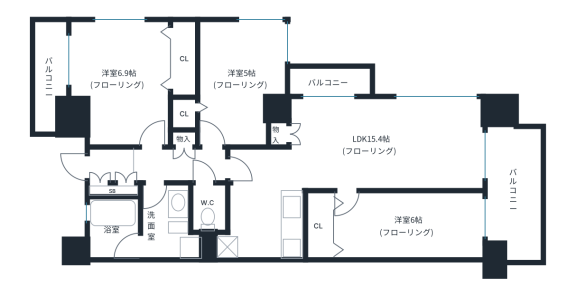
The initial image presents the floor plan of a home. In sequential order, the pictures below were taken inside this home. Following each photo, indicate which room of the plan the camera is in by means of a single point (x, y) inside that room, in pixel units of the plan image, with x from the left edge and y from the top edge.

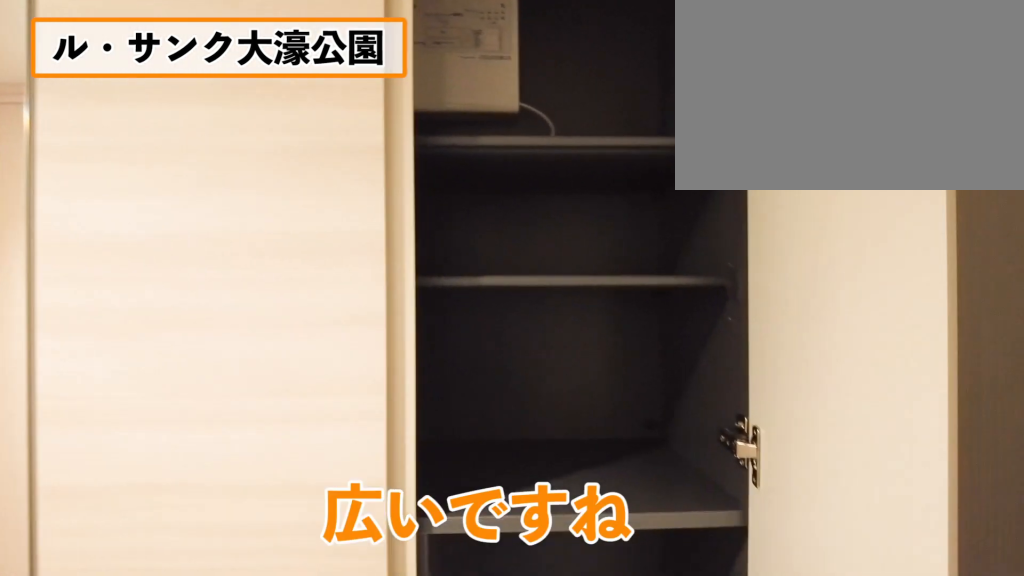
(104, 168)
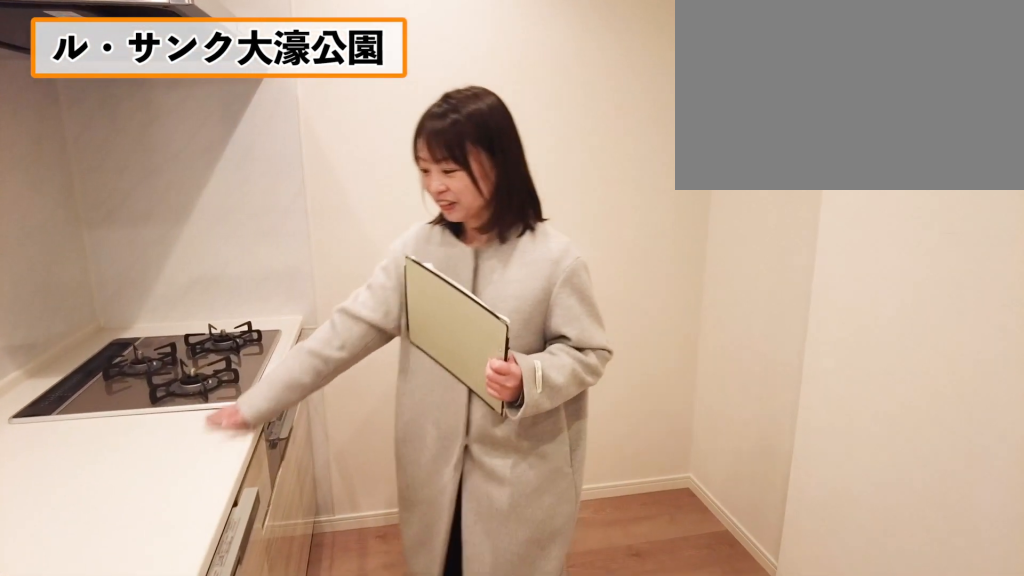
(262, 230)
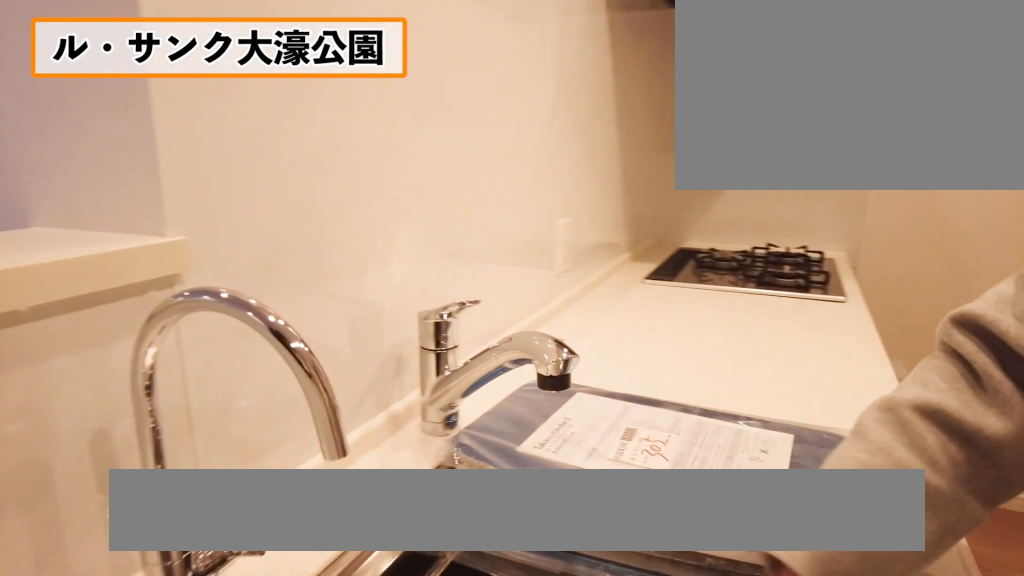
(262, 230)
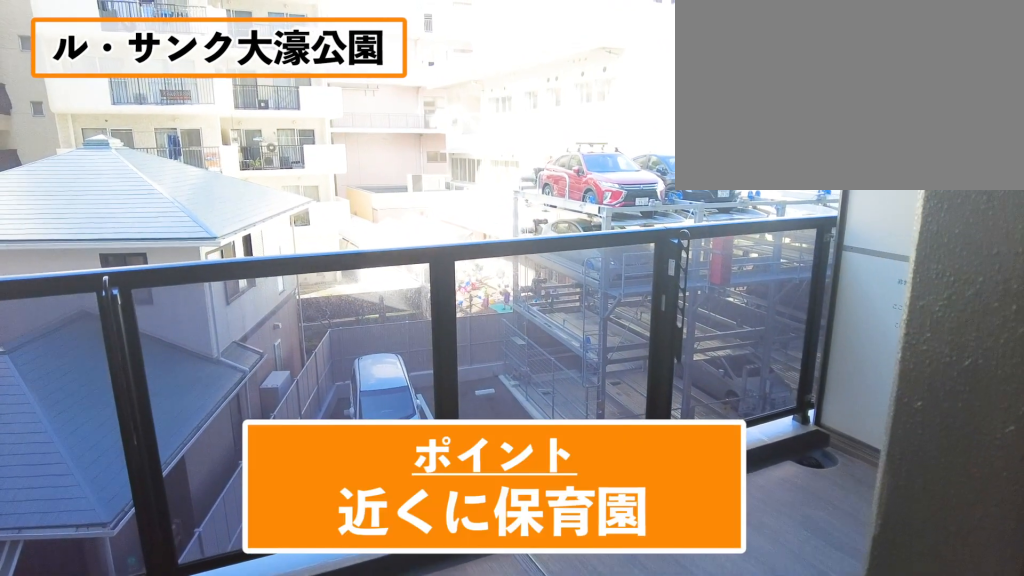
(333, 80)
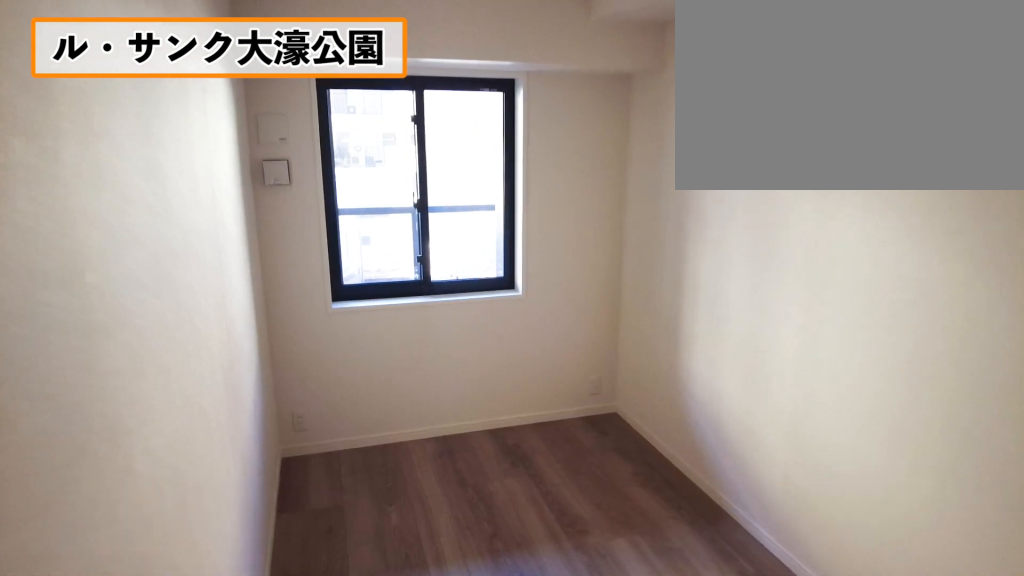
(409, 225)
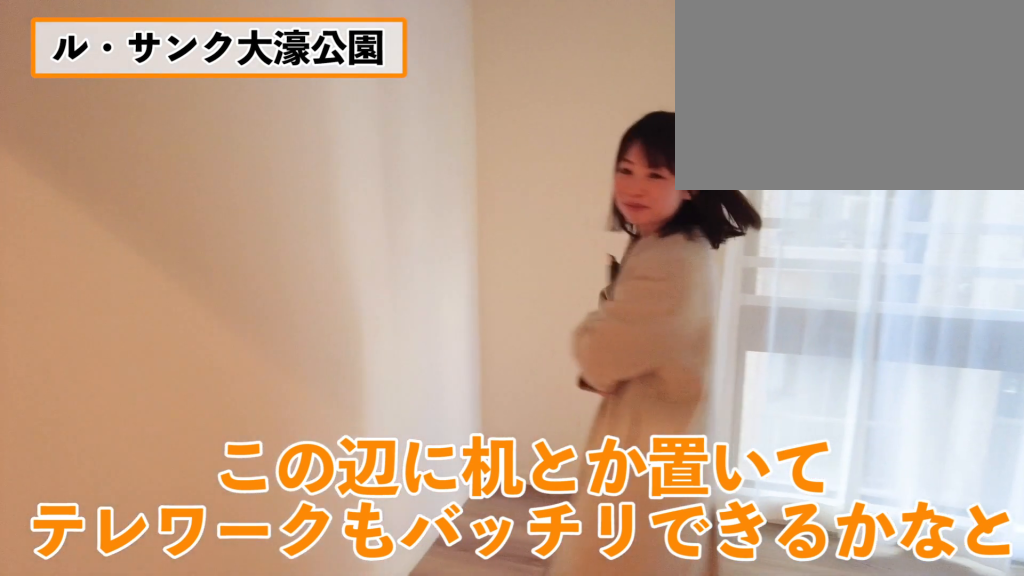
(240, 80)
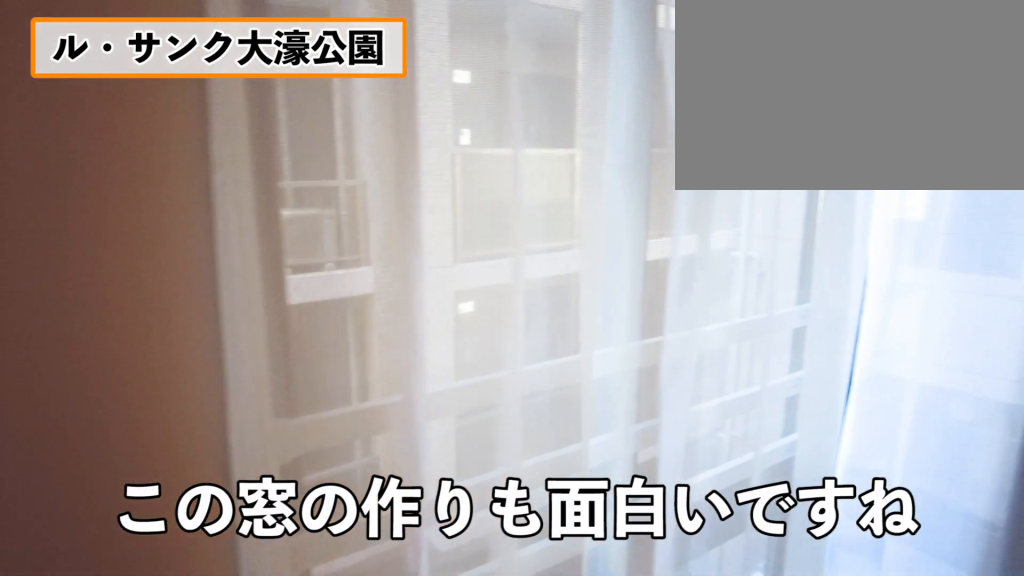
(240, 81)
